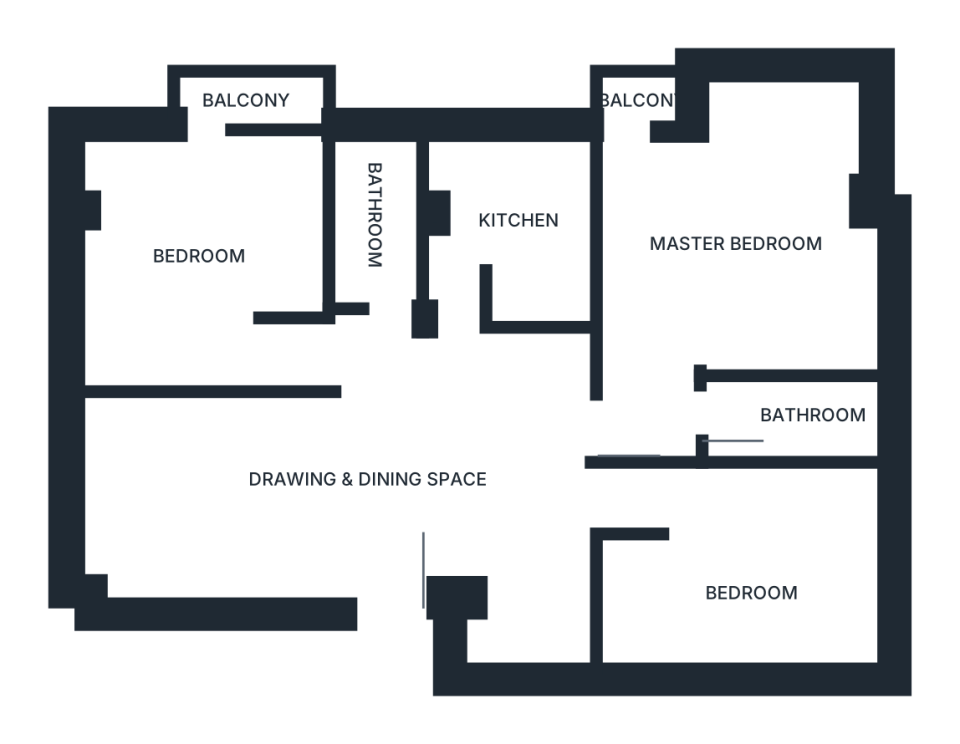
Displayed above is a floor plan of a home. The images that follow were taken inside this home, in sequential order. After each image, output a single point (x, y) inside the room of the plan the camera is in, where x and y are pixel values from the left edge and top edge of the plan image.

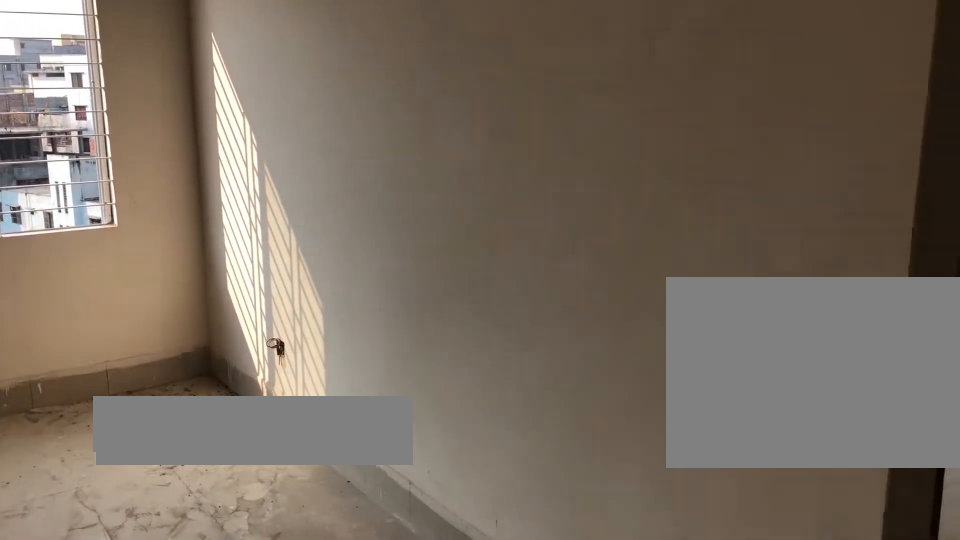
(335, 530)
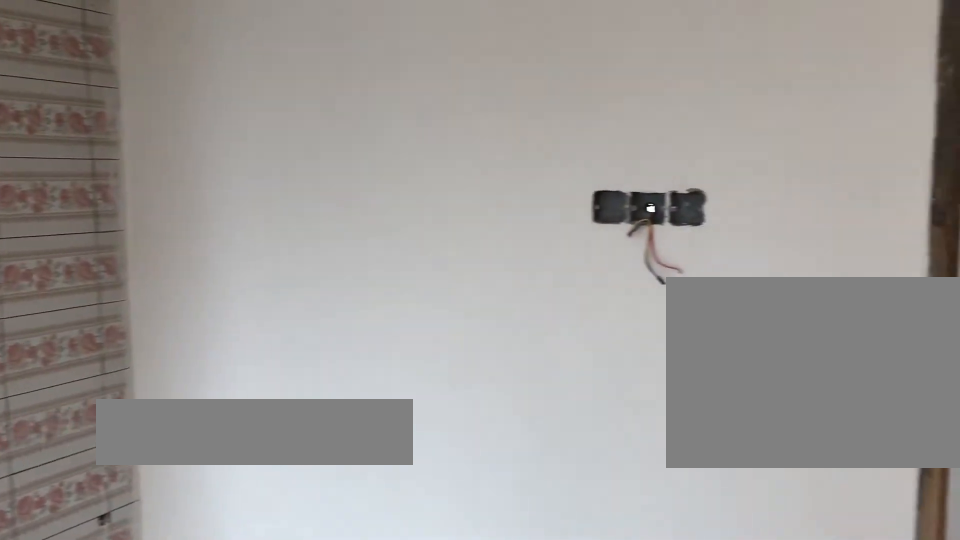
(335, 531)
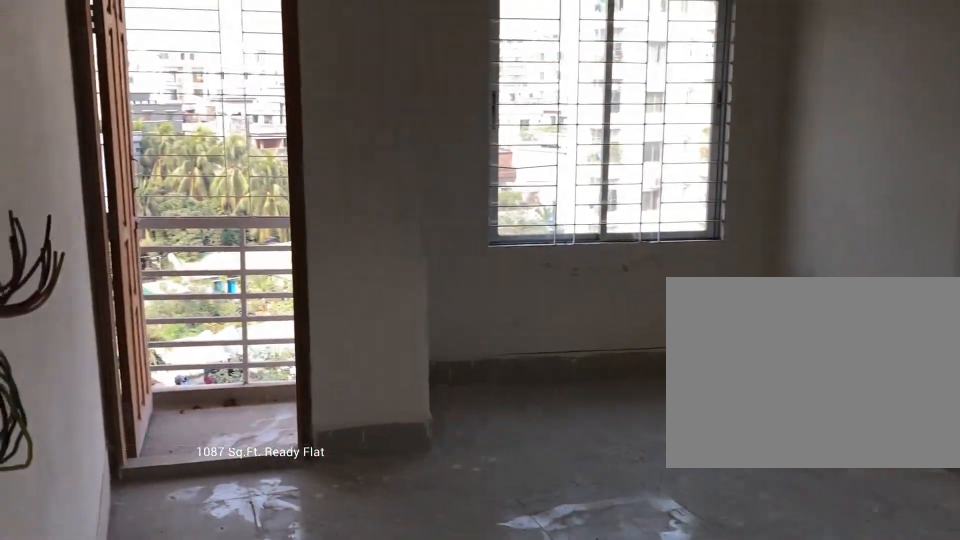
(723, 280)
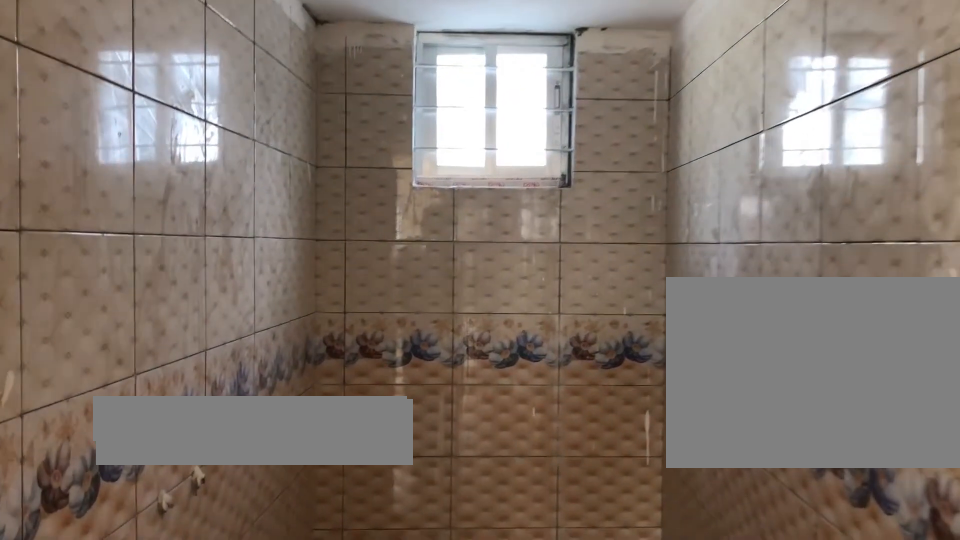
(812, 421)
